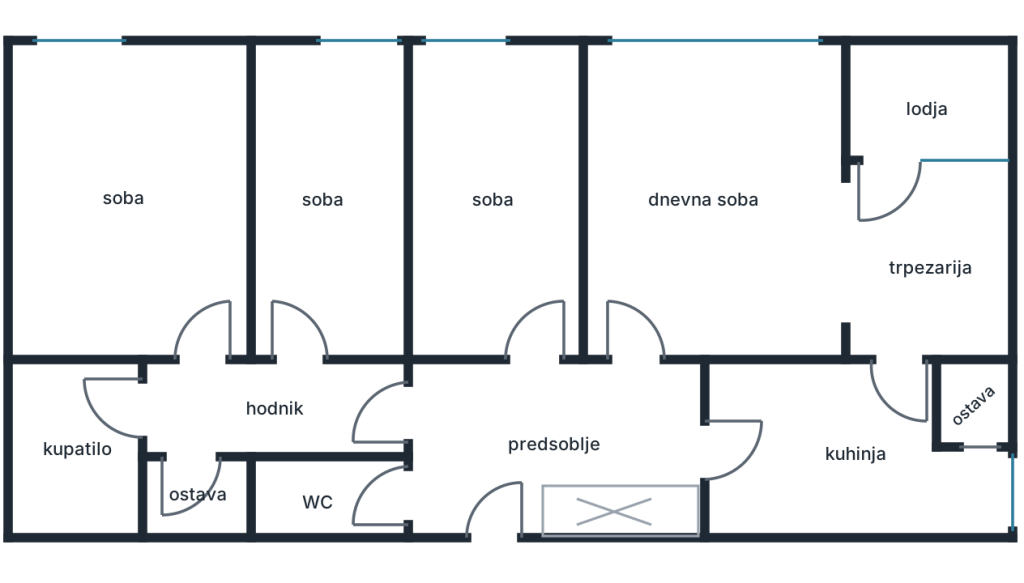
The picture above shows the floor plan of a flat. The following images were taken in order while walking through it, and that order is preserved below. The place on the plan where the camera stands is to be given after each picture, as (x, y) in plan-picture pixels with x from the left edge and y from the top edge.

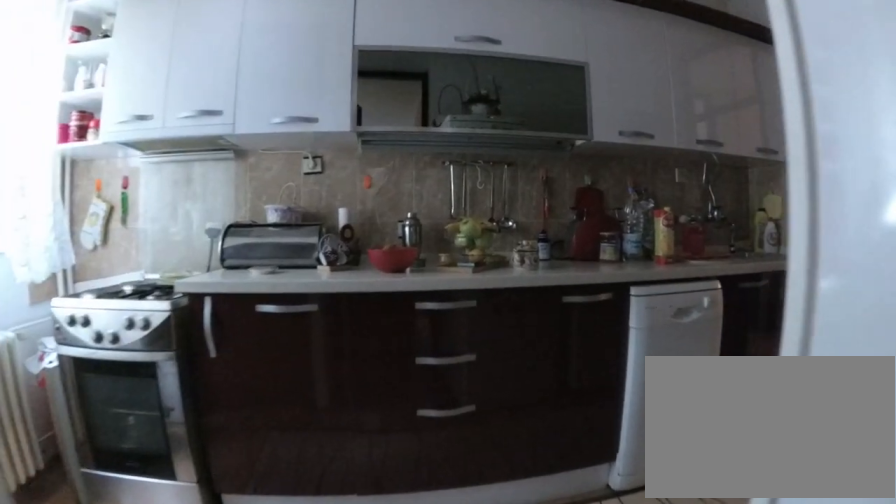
(885, 368)
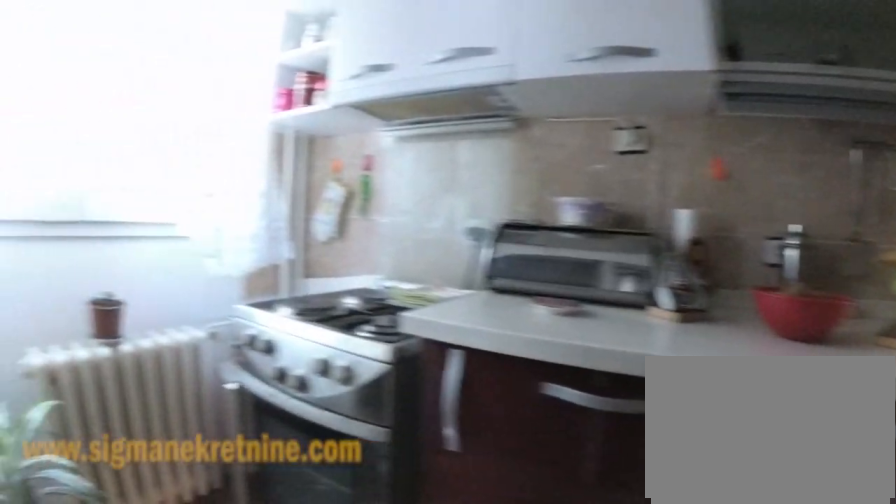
(874, 422)
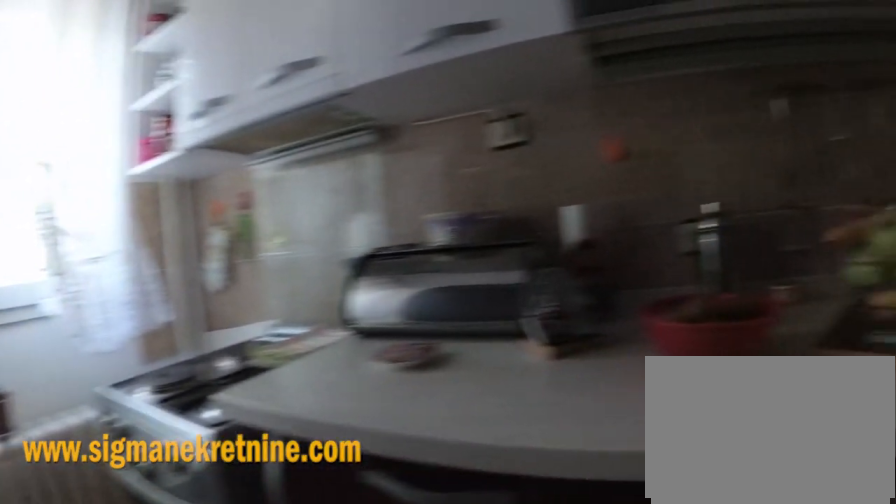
(875, 425)
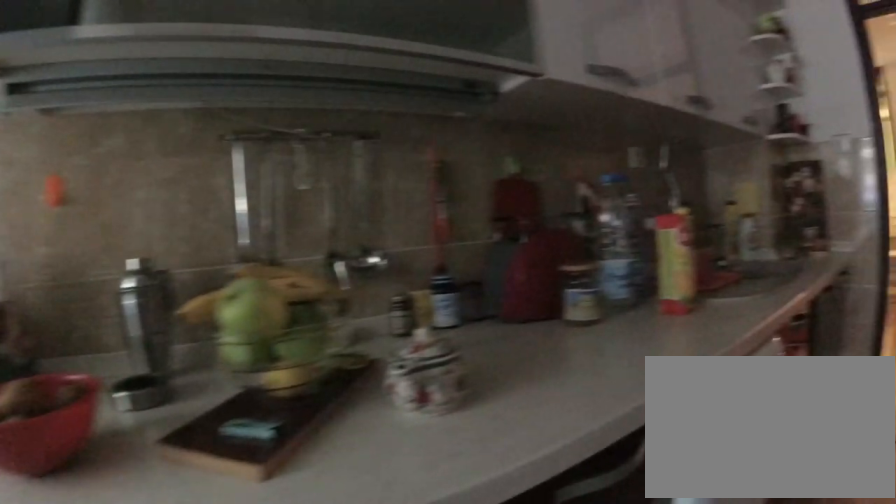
(892, 423)
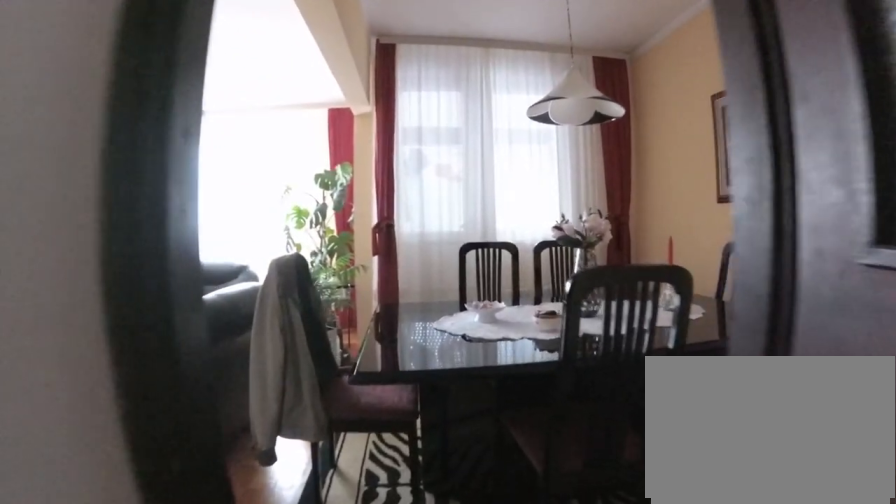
(886, 440)
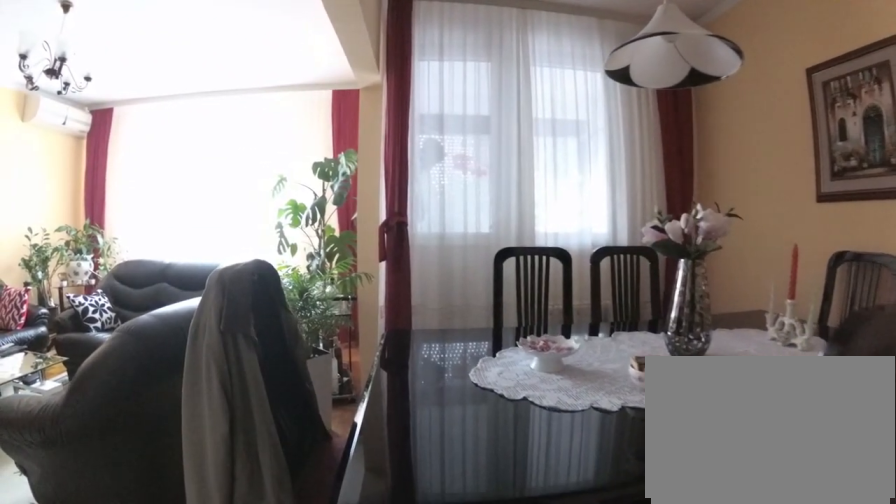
(885, 371)
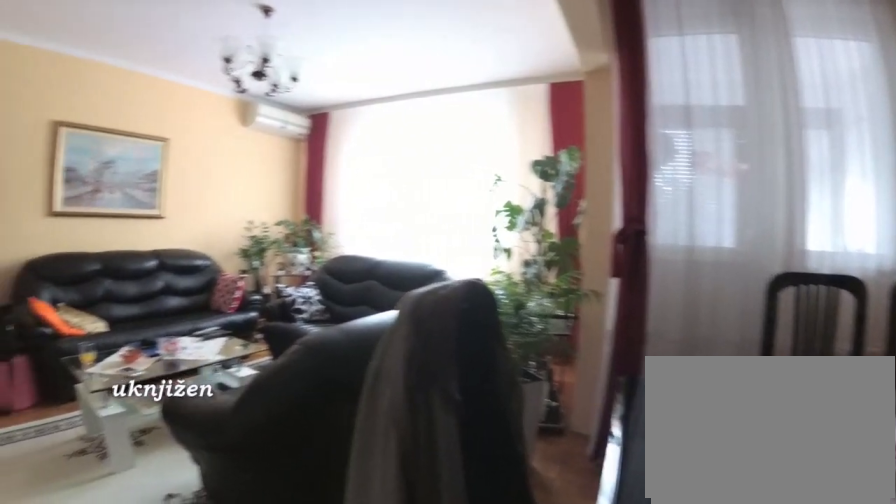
(889, 343)
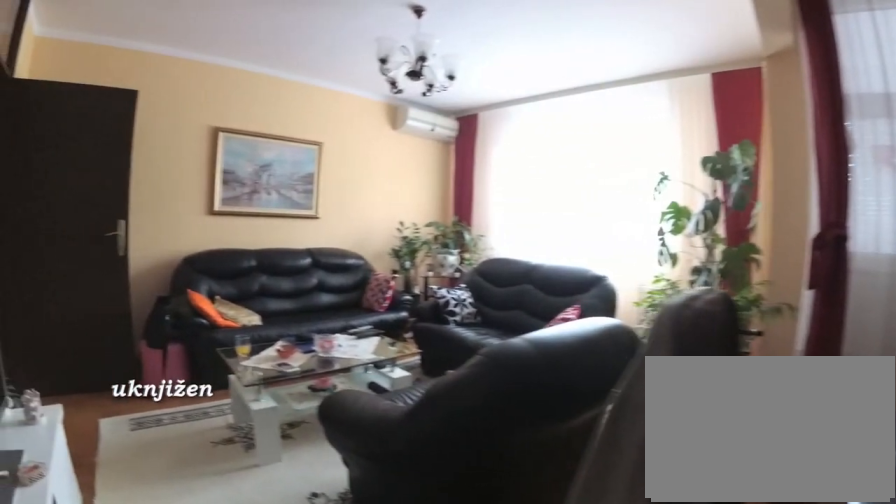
(881, 337)
